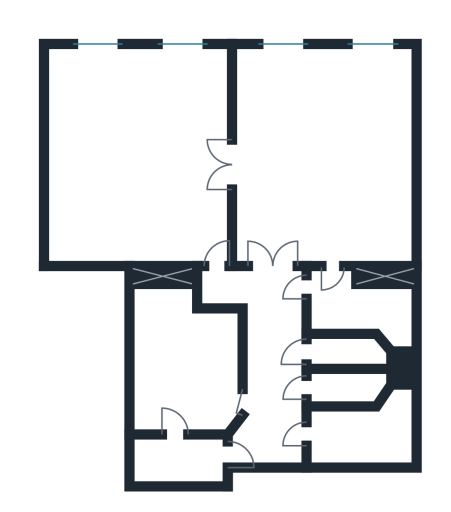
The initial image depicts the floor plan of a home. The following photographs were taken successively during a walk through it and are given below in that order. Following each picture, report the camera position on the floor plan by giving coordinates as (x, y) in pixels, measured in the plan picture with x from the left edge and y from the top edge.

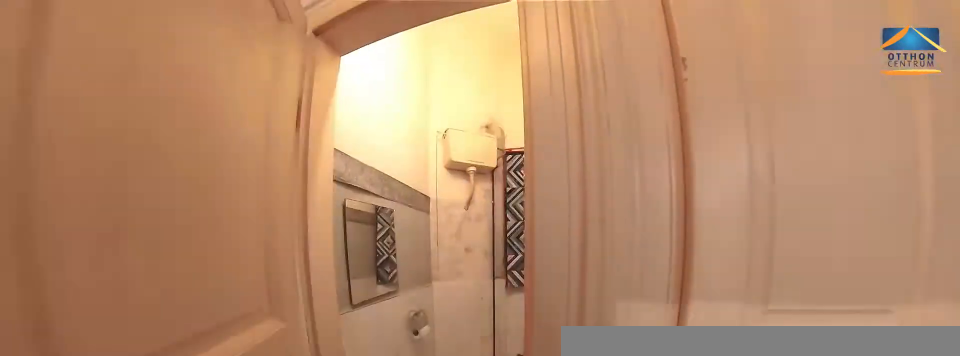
(273, 356)
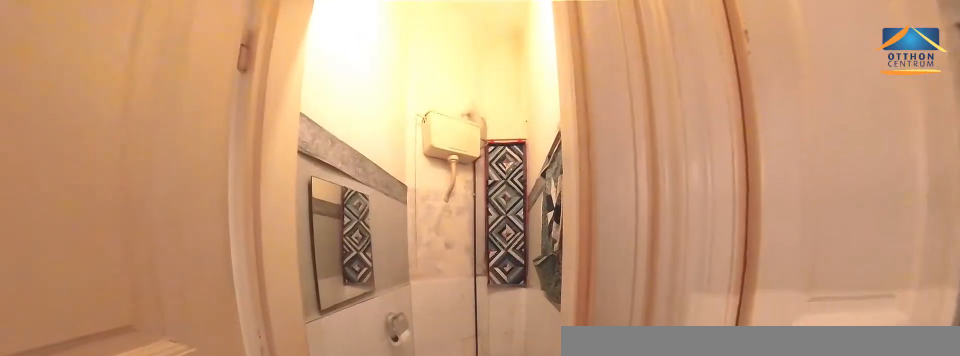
(285, 352)
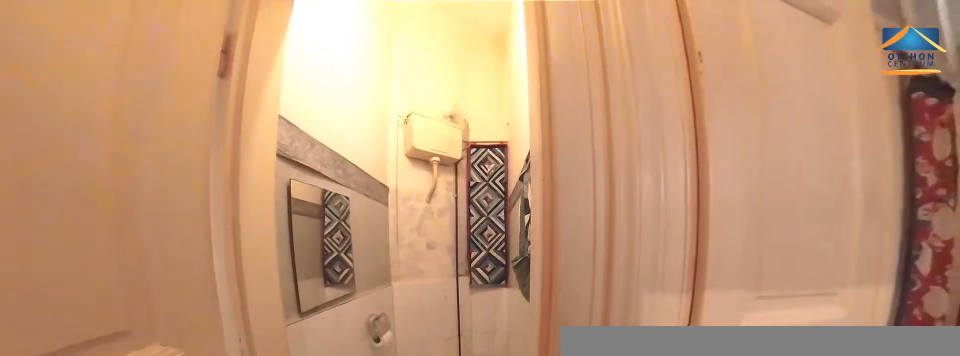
(285, 352)
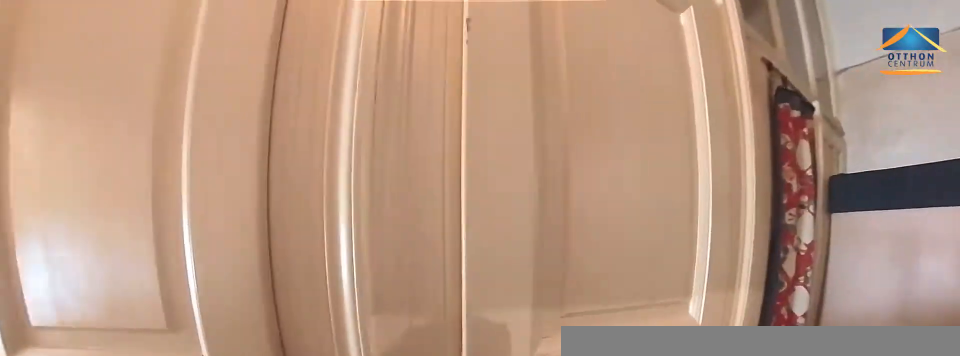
(285, 359)
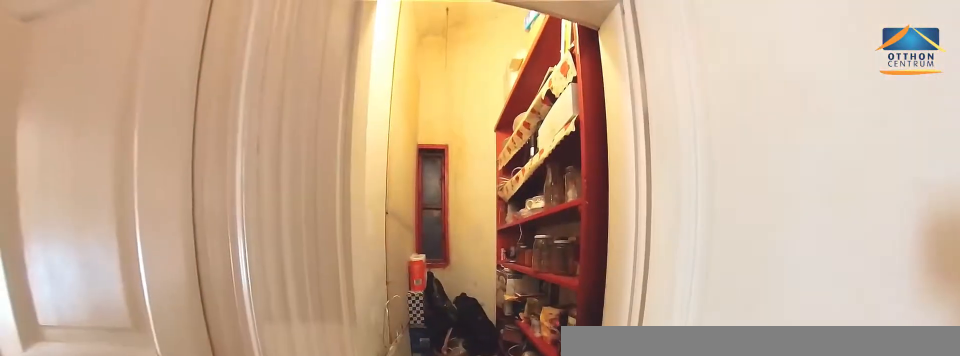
(285, 386)
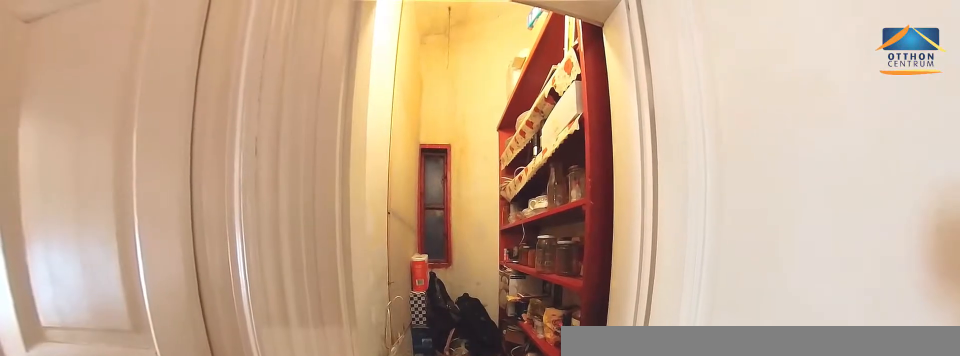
(285, 386)
